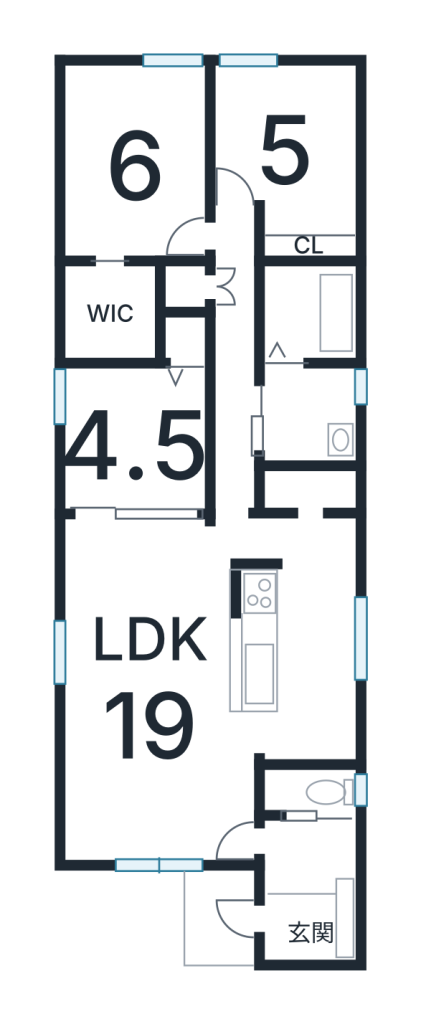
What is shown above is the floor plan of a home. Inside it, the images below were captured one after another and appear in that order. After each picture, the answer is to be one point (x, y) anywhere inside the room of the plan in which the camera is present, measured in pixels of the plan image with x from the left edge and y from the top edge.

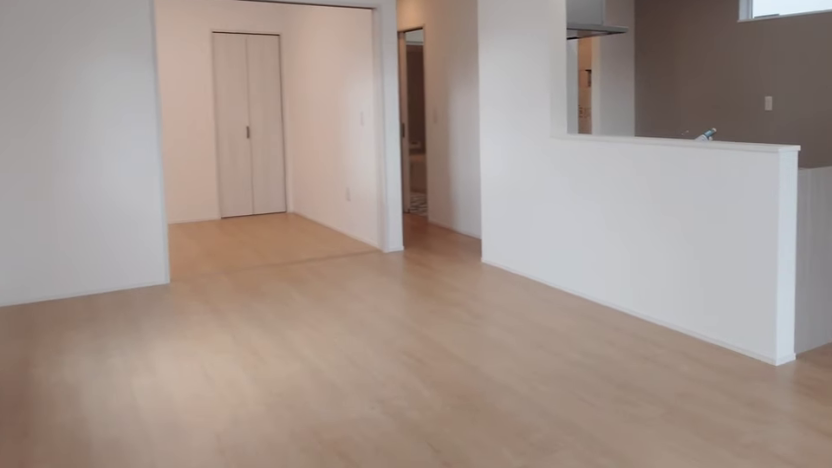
(167, 730)
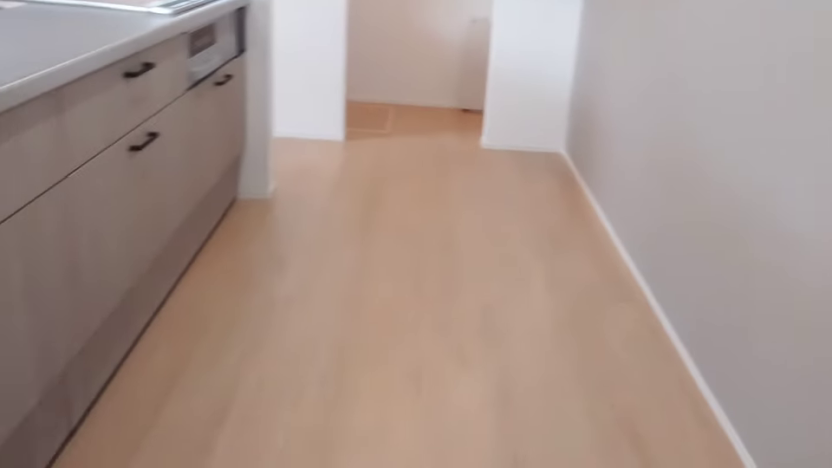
(317, 650)
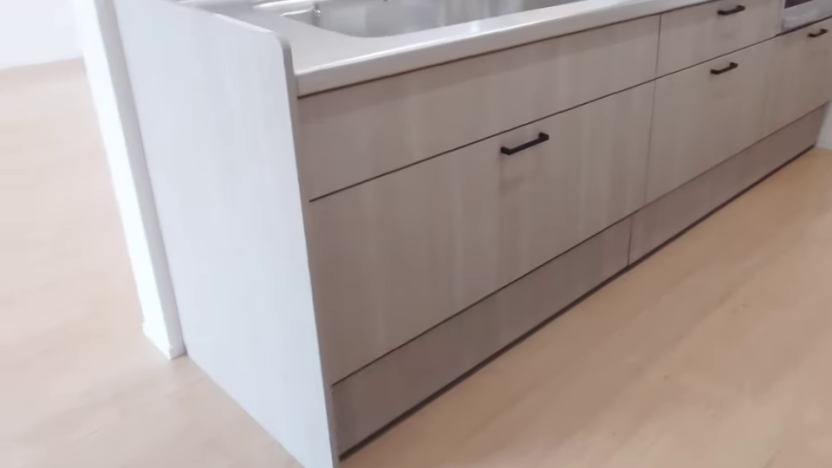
(317, 650)
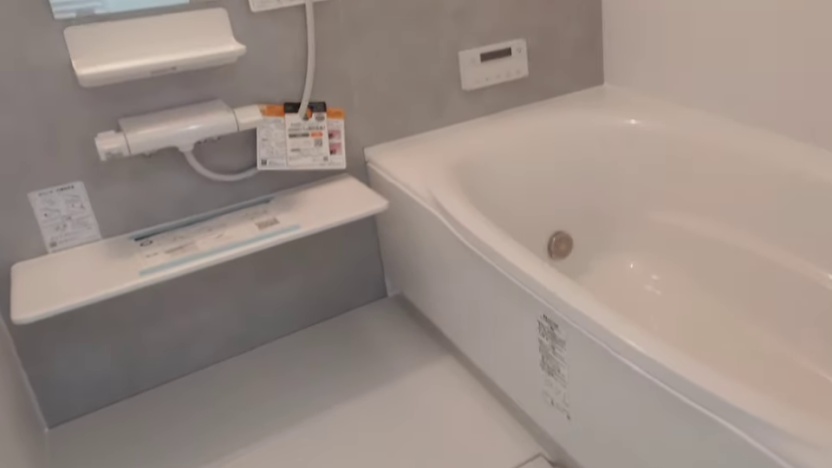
(301, 317)
